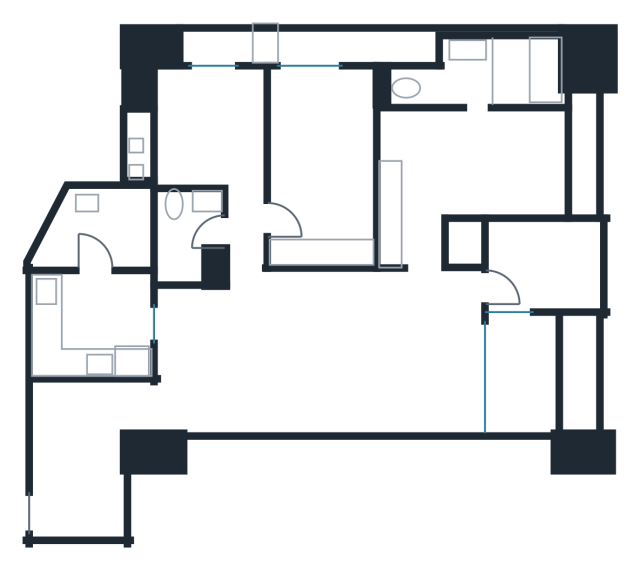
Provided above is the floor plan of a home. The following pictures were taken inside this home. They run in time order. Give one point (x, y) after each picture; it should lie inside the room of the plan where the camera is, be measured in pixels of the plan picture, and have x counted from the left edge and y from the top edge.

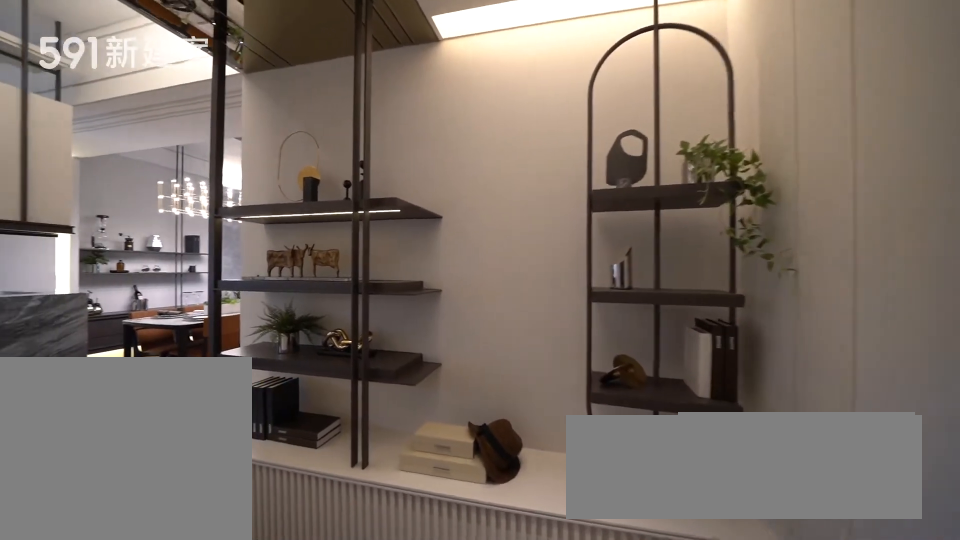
(76, 480)
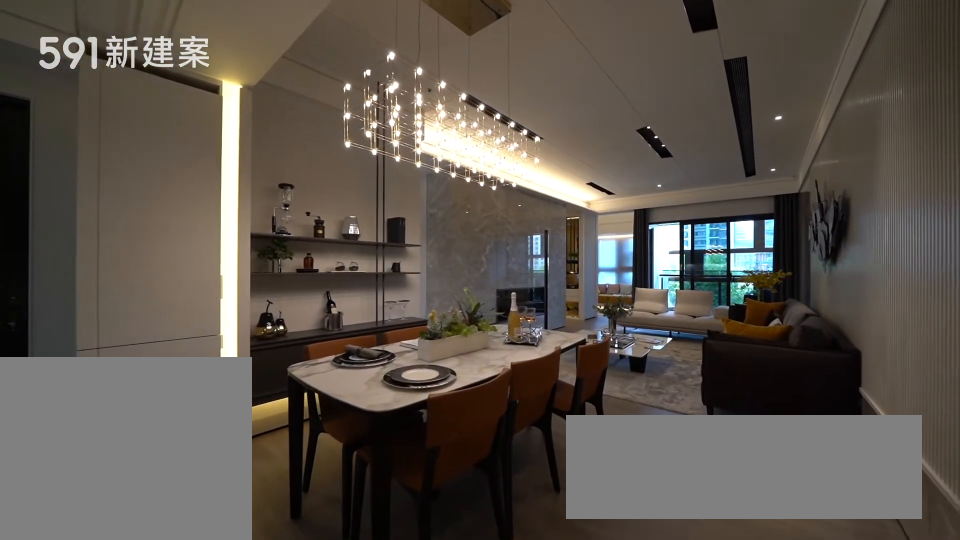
(225, 358)
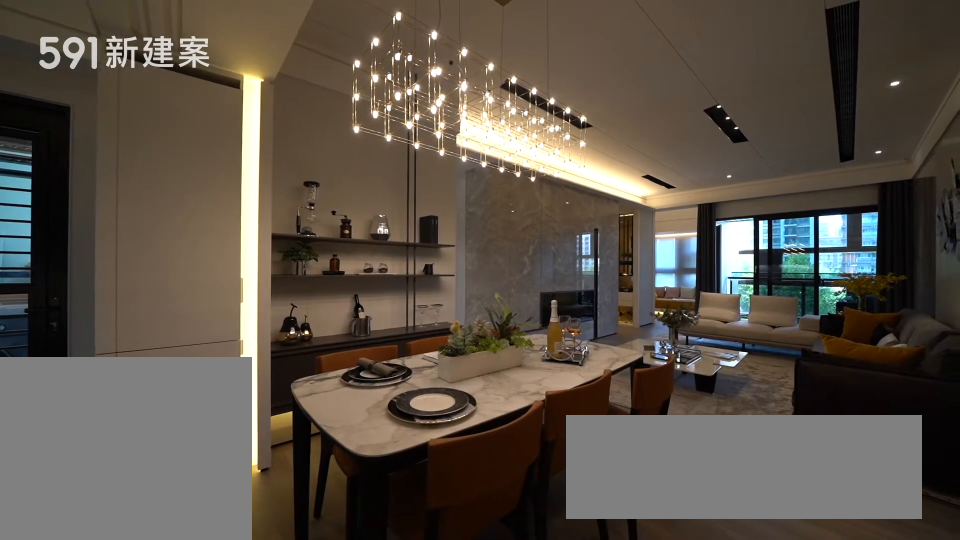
(225, 358)
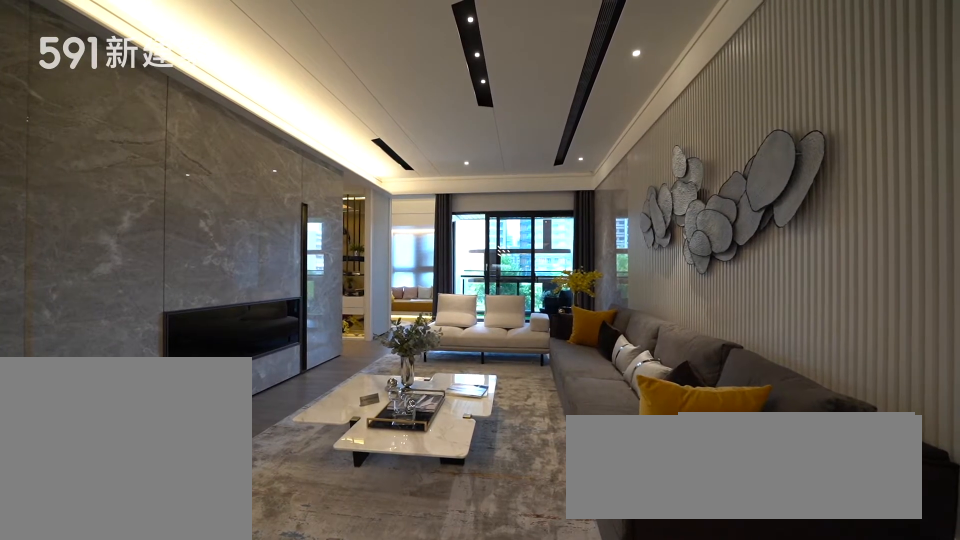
(381, 352)
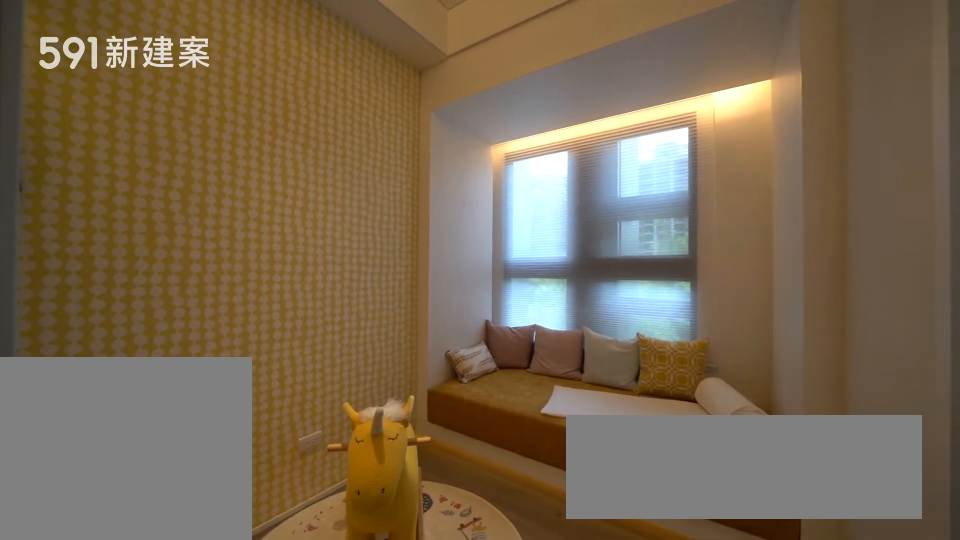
(540, 261)
